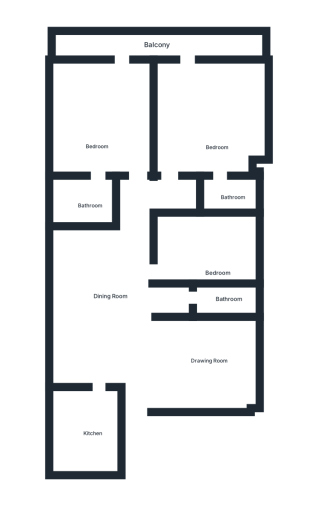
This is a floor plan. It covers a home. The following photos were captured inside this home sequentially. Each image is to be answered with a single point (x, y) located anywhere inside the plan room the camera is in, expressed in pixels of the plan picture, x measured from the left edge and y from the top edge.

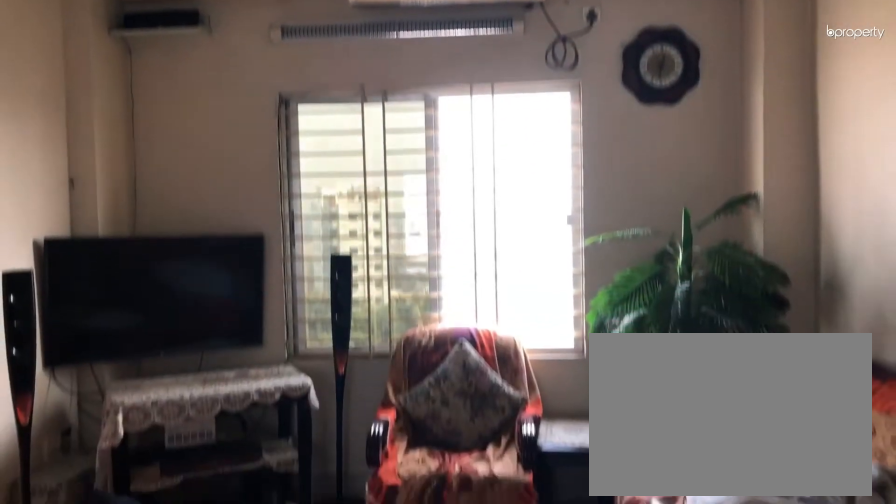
(203, 368)
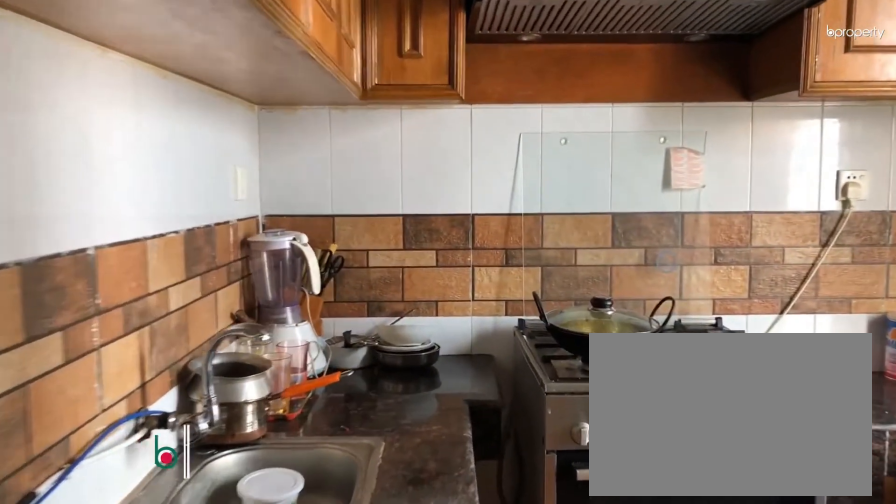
(84, 433)
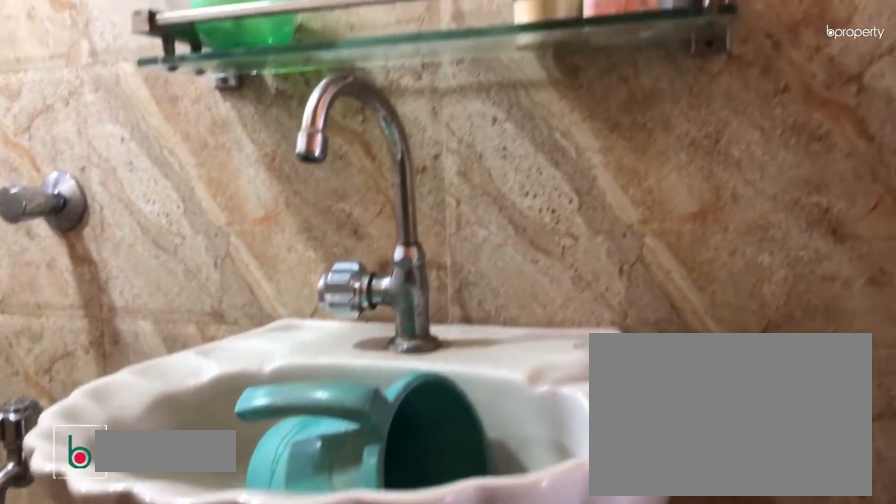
(222, 301)
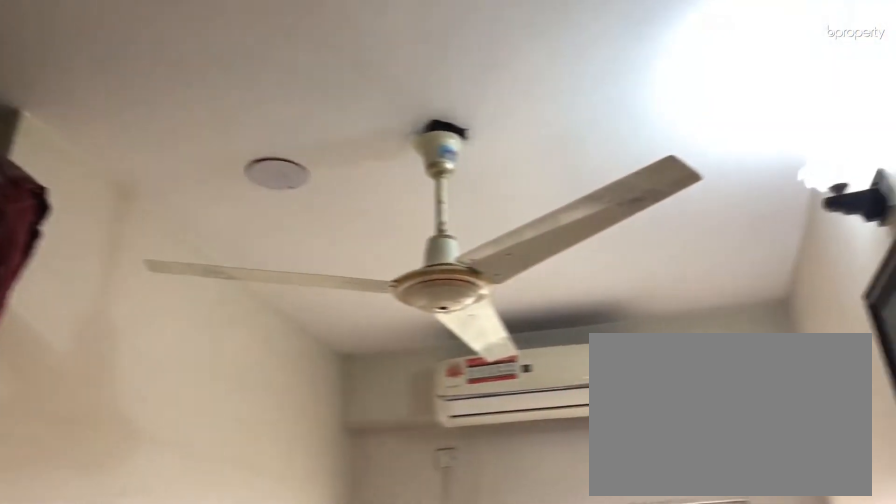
(216, 253)
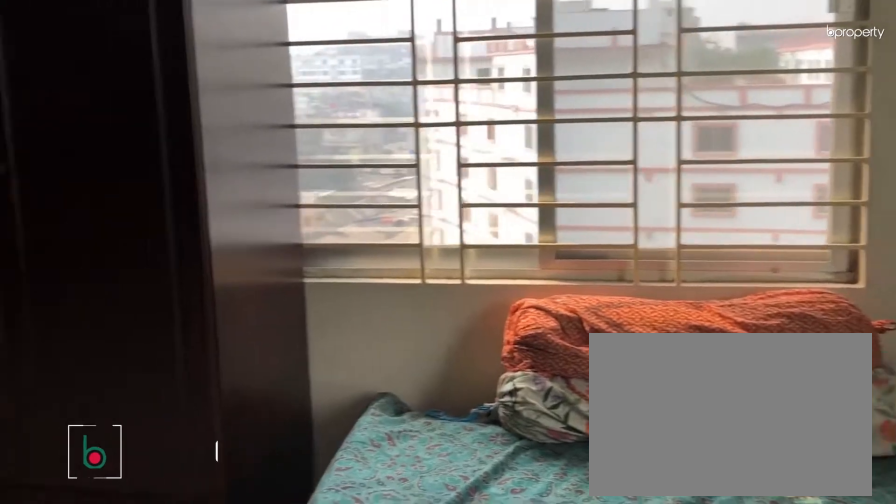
(215, 125)
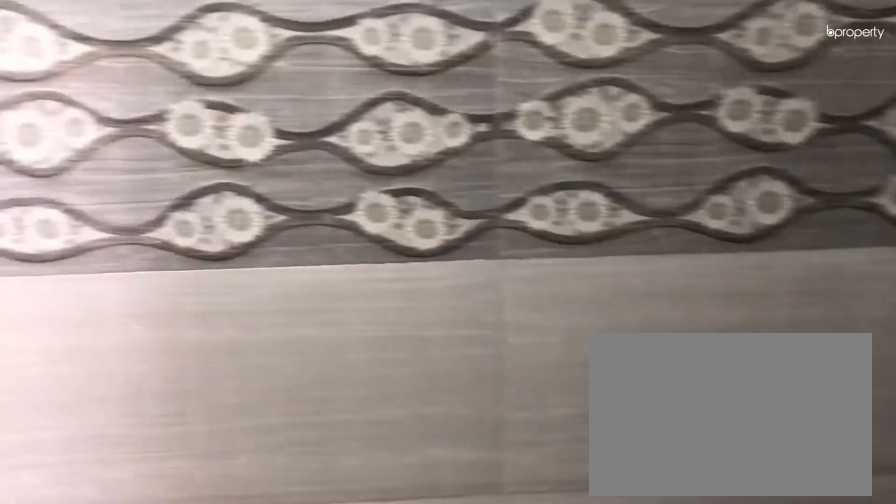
(225, 197)
